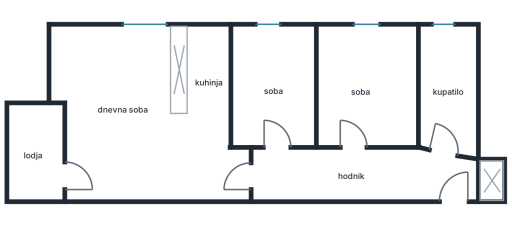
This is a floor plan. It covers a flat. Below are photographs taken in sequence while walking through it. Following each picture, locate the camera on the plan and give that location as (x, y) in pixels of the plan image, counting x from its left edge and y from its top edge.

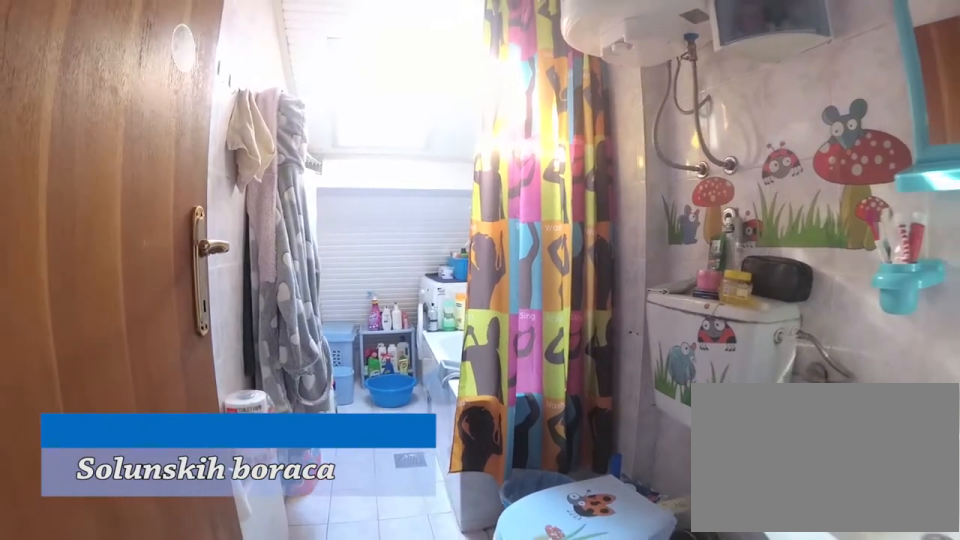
(442, 142)
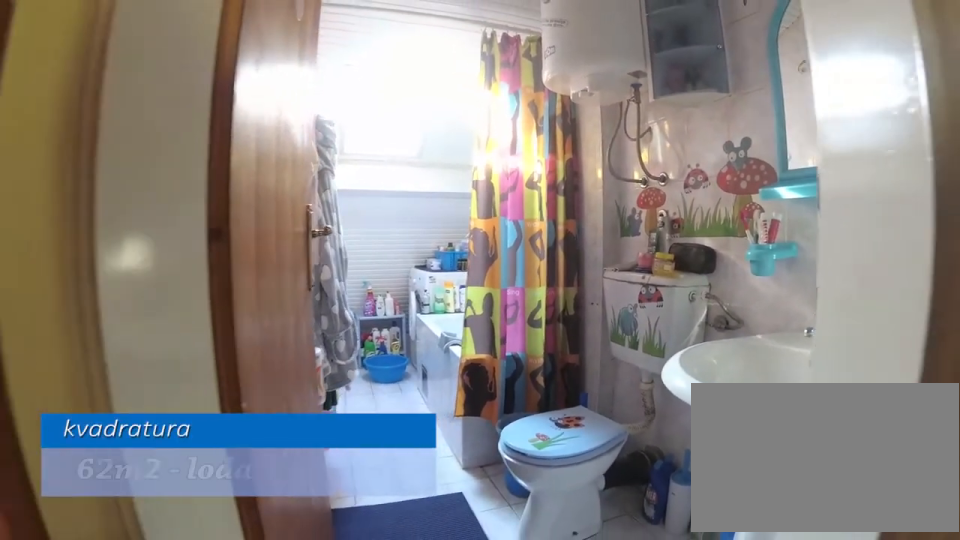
(443, 163)
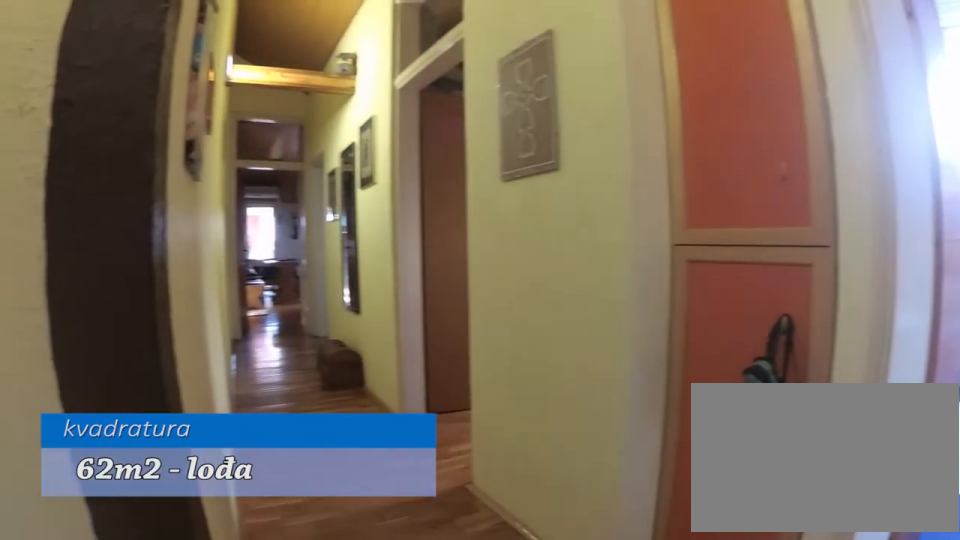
(460, 173)
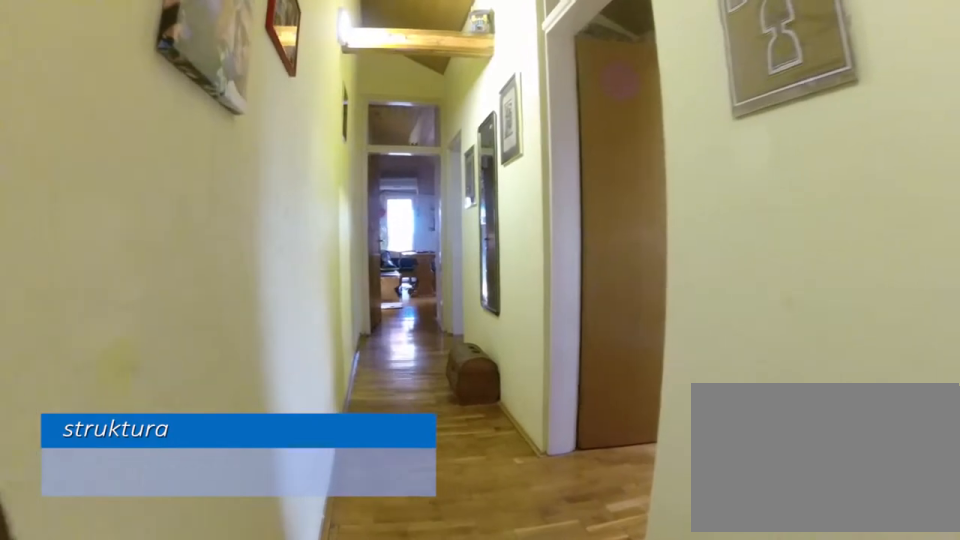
(442, 174)
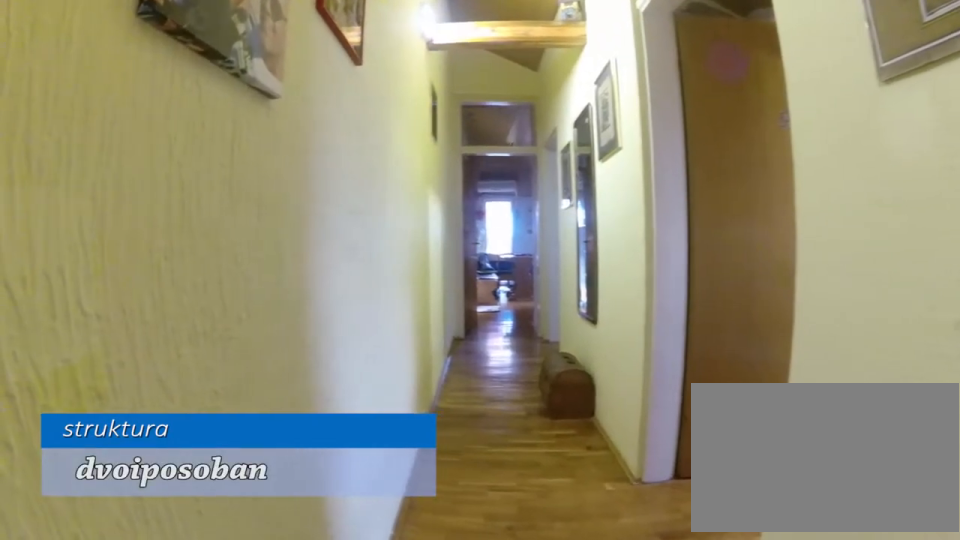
(431, 173)
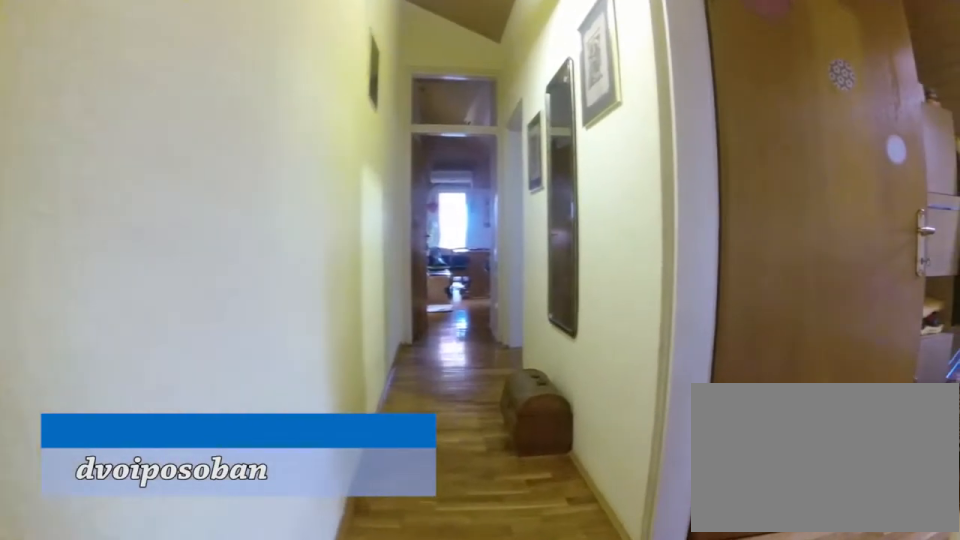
(395, 177)
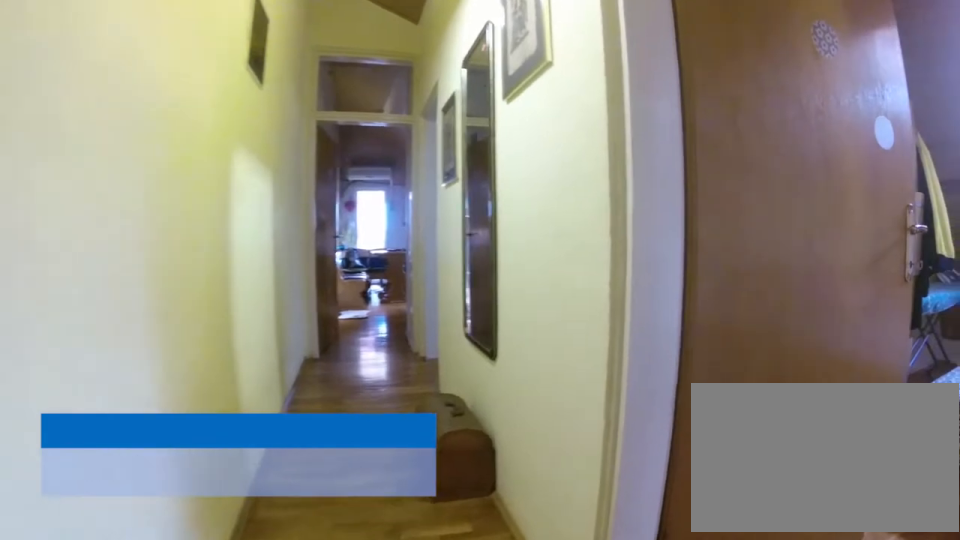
(382, 176)
